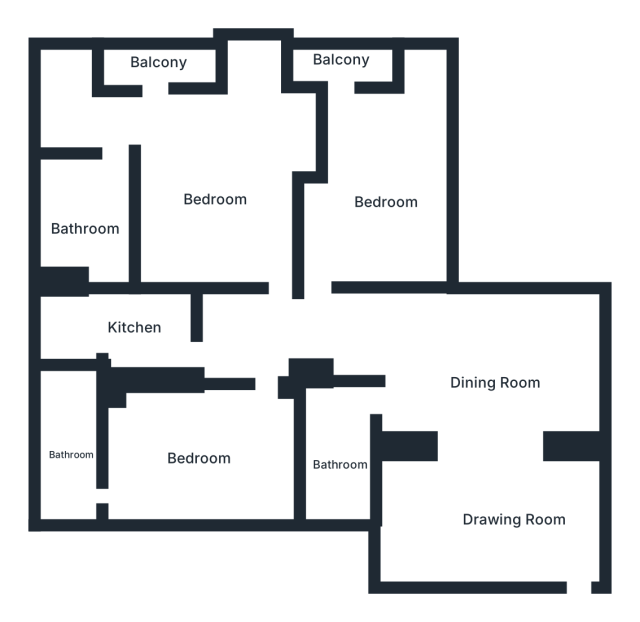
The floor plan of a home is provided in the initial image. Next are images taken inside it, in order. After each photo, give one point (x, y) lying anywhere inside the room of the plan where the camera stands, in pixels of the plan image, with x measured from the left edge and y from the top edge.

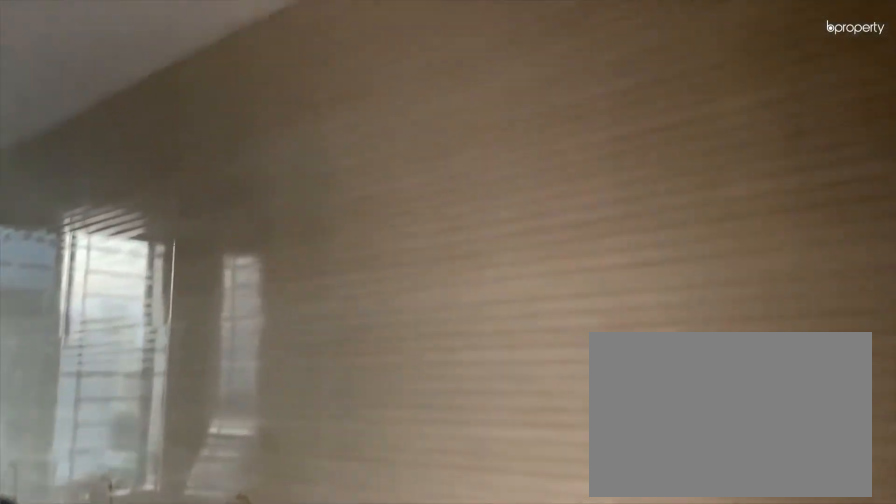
(132, 326)
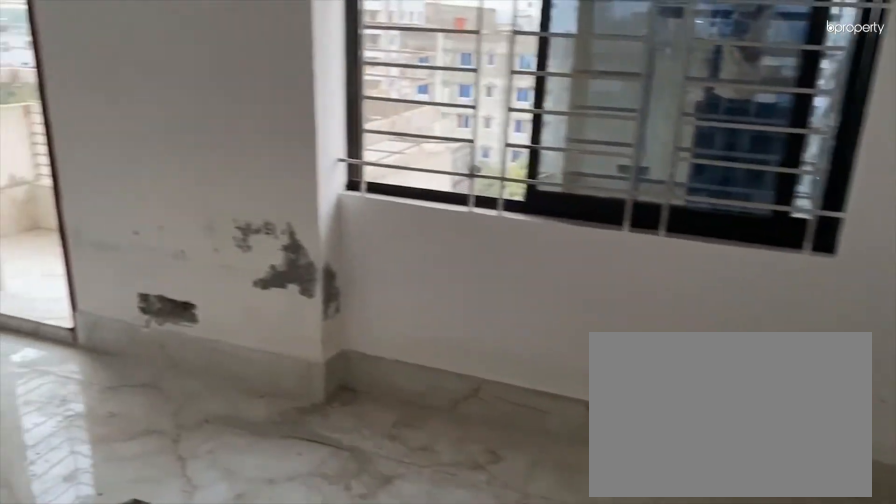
(220, 196)
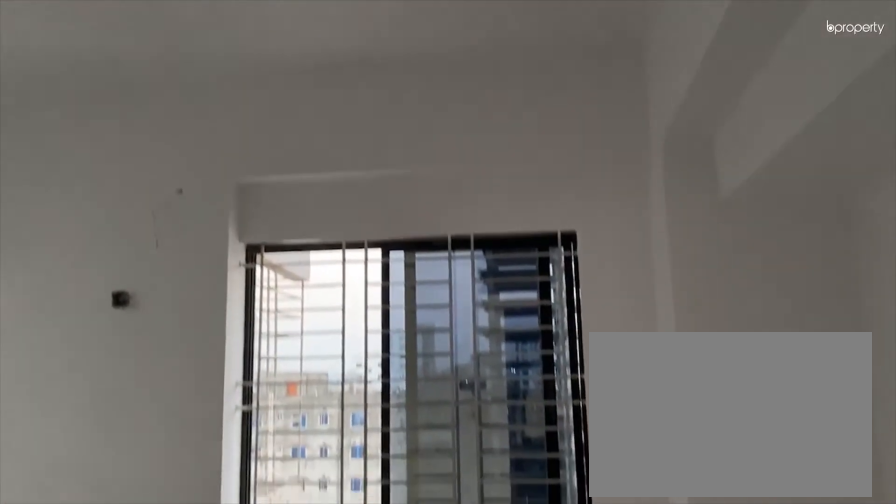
(220, 196)
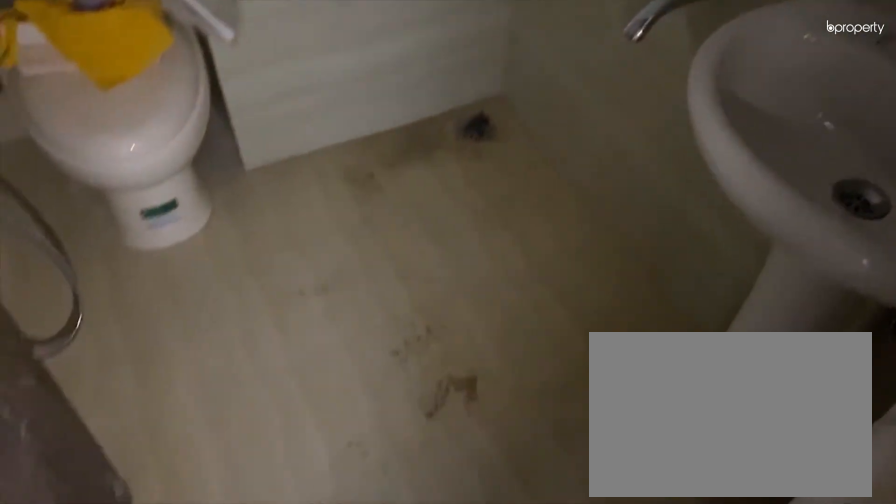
(85, 229)
